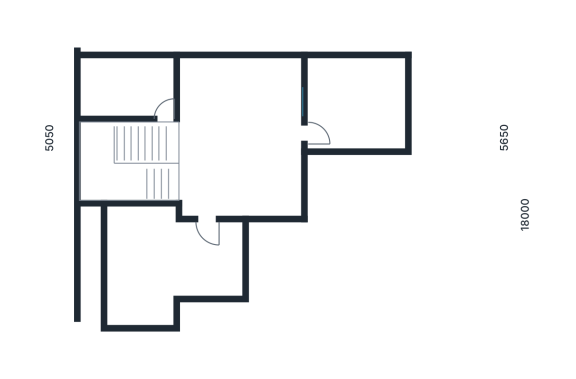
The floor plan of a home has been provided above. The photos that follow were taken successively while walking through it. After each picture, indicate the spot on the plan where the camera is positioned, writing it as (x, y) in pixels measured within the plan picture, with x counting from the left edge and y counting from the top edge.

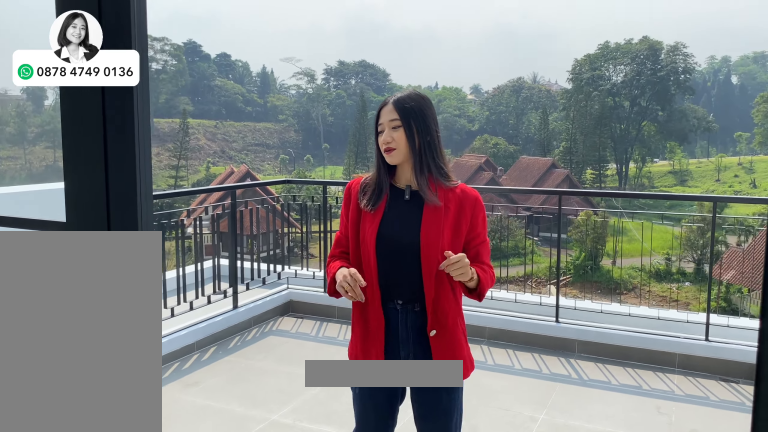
(355, 93)
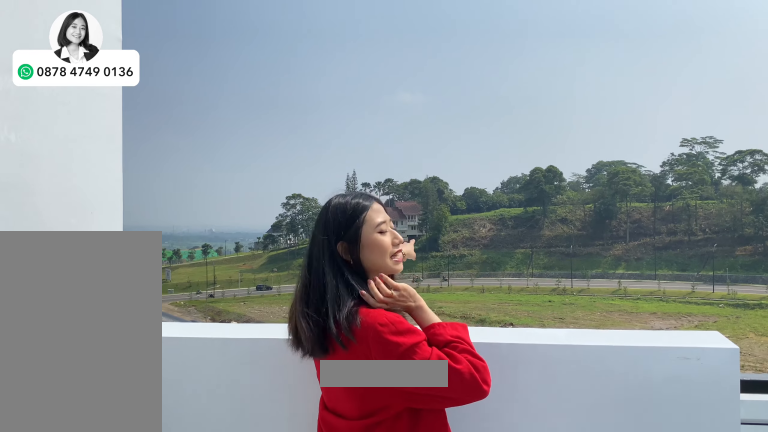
(355, 93)
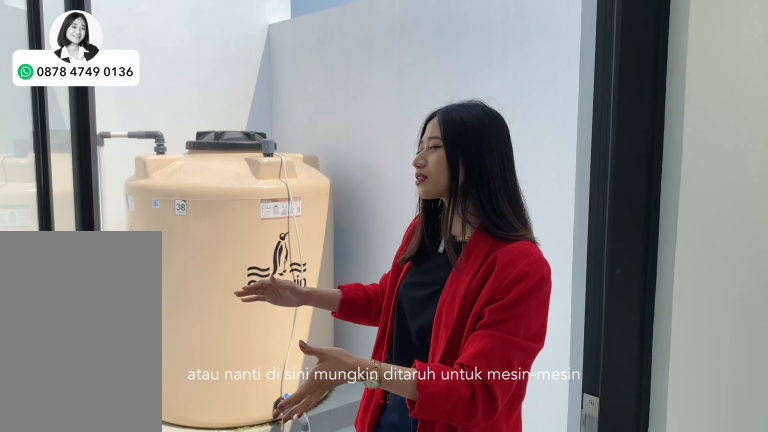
(128, 82)
